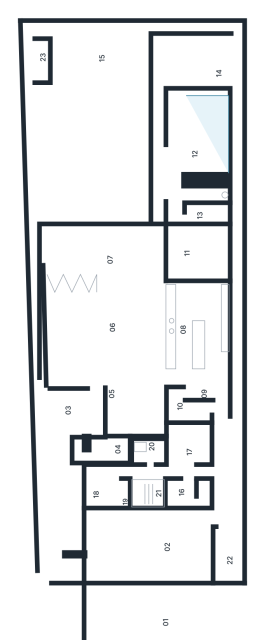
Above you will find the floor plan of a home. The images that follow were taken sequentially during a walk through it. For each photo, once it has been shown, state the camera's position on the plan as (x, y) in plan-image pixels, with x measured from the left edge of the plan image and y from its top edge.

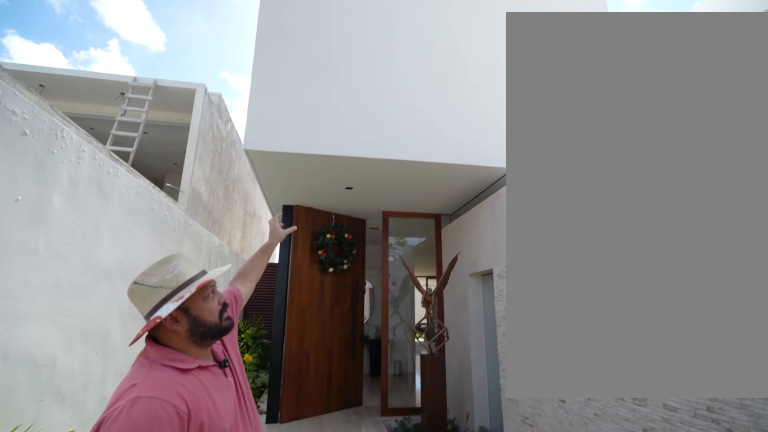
(67, 489)
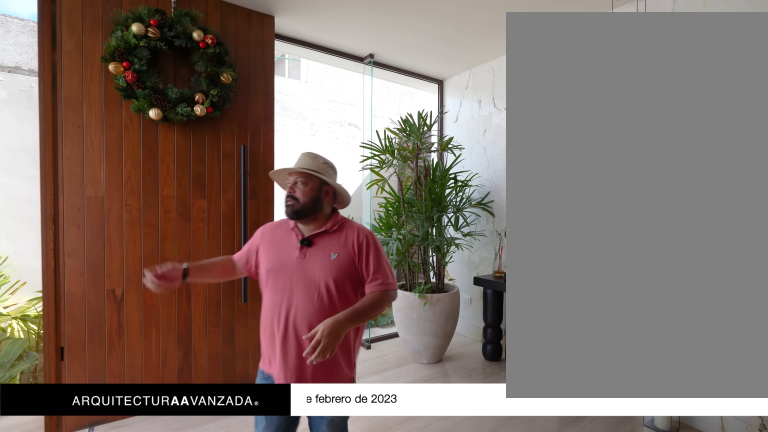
(80, 417)
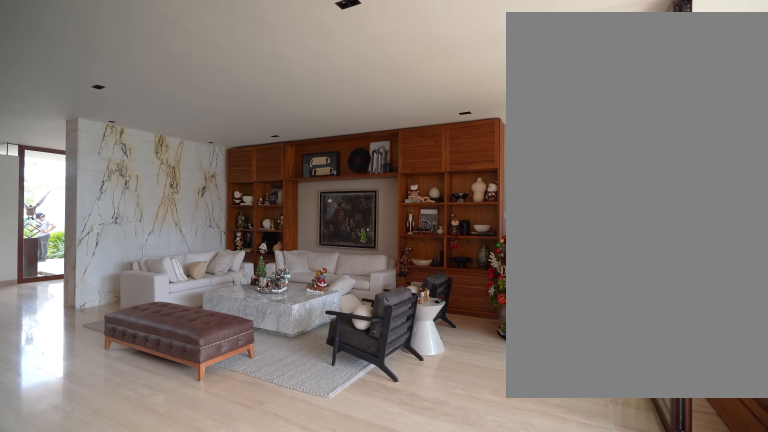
(148, 292)
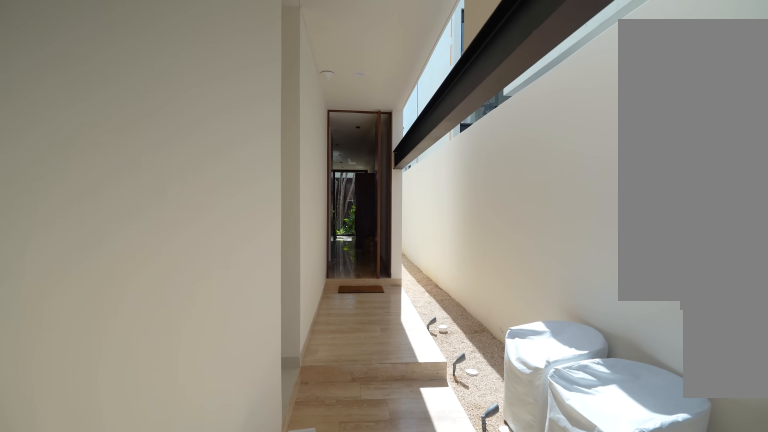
(222, 518)
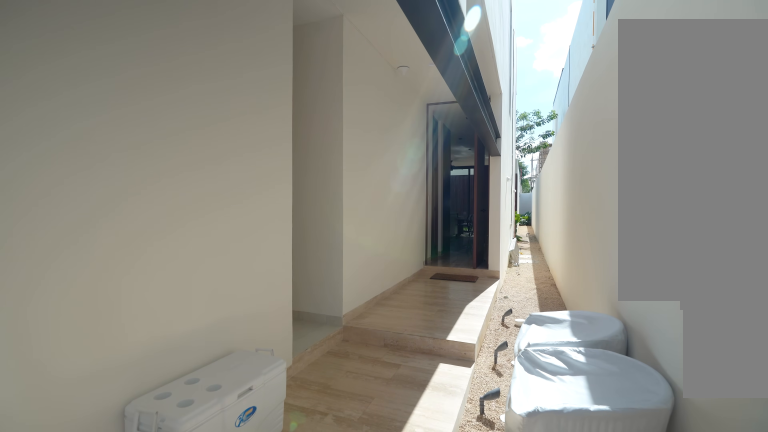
(232, 498)
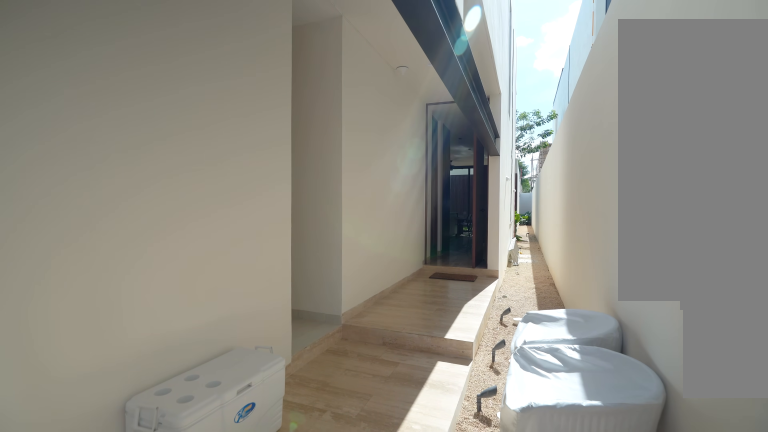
(232, 498)
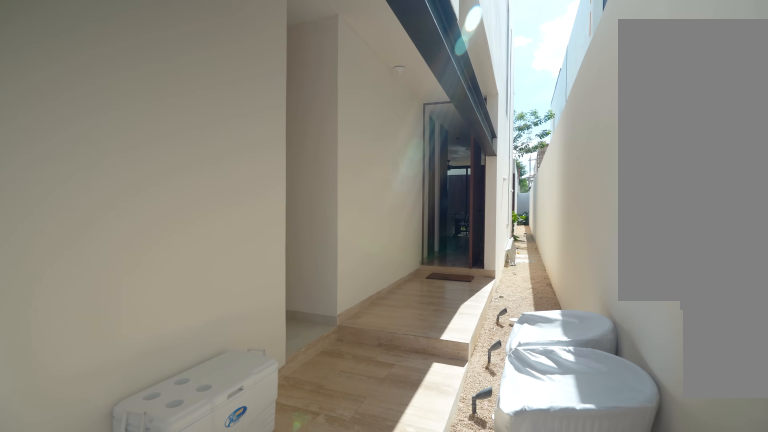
(232, 498)
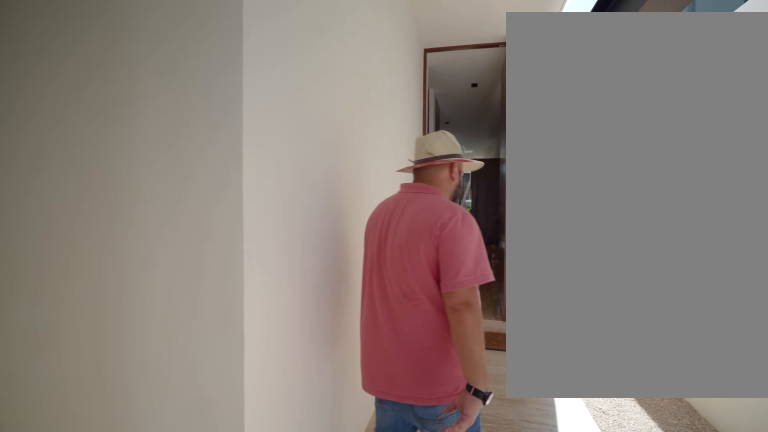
(220, 469)
